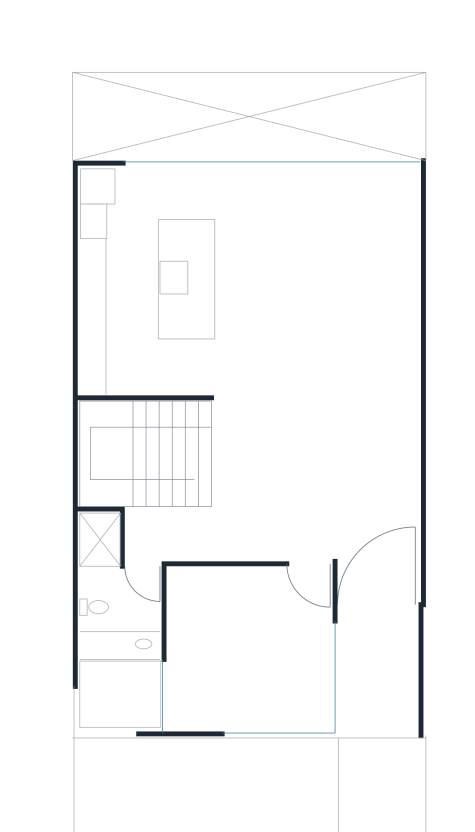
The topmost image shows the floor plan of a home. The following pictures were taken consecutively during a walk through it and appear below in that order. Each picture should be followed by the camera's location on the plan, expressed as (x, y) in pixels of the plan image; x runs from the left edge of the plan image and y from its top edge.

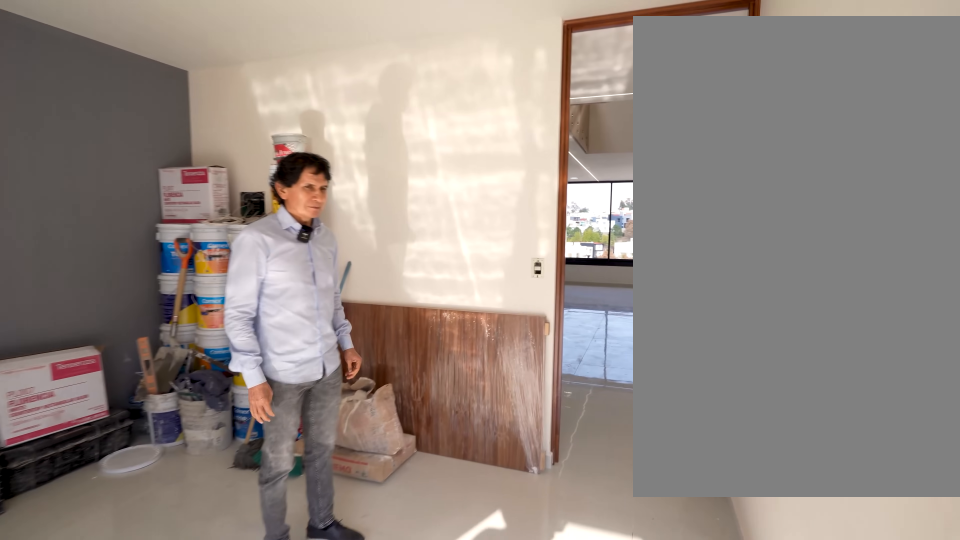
(308, 586)
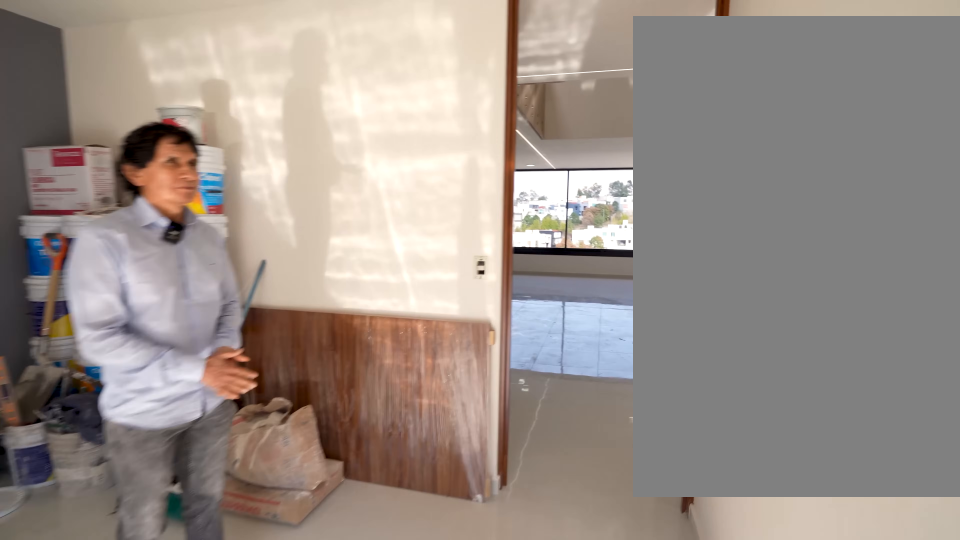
(311, 581)
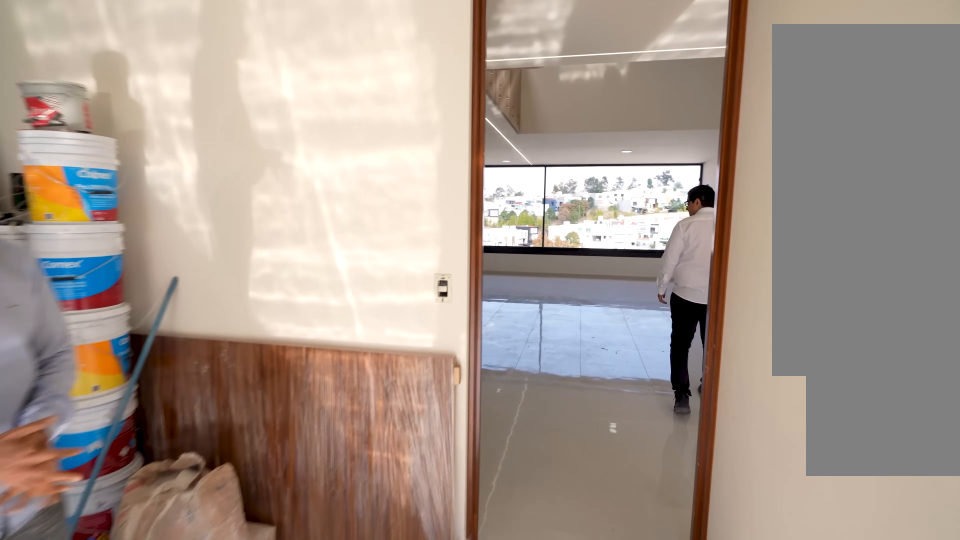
(311, 574)
